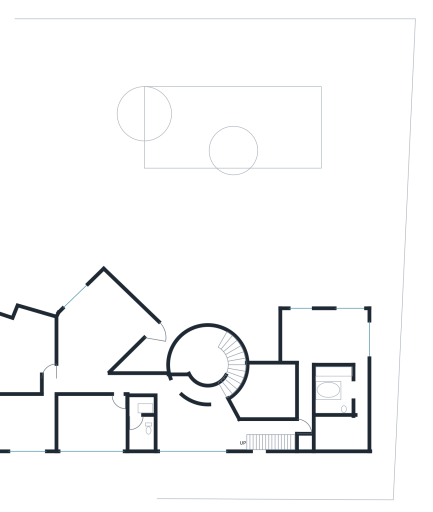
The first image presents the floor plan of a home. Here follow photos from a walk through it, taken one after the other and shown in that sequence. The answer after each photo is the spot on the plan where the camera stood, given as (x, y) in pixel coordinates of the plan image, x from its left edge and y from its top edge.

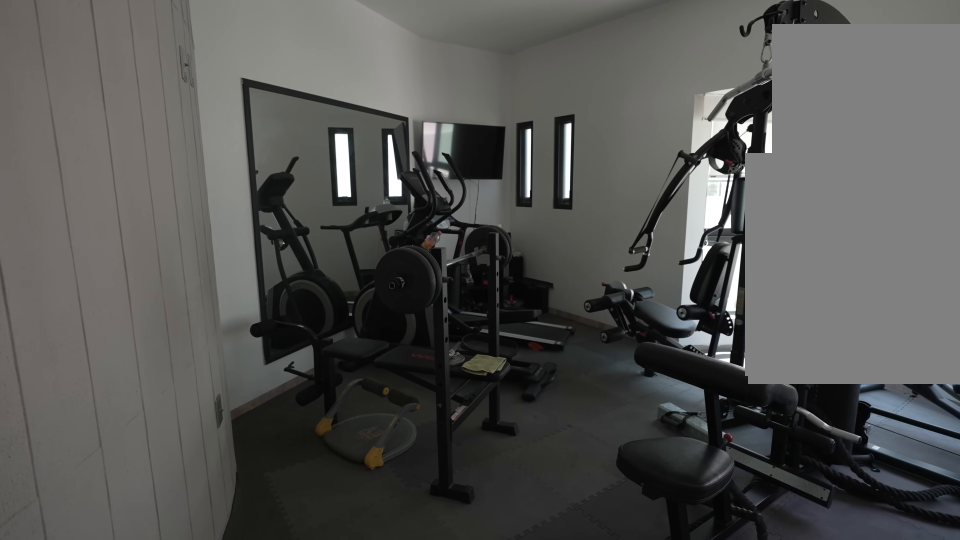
(181, 384)
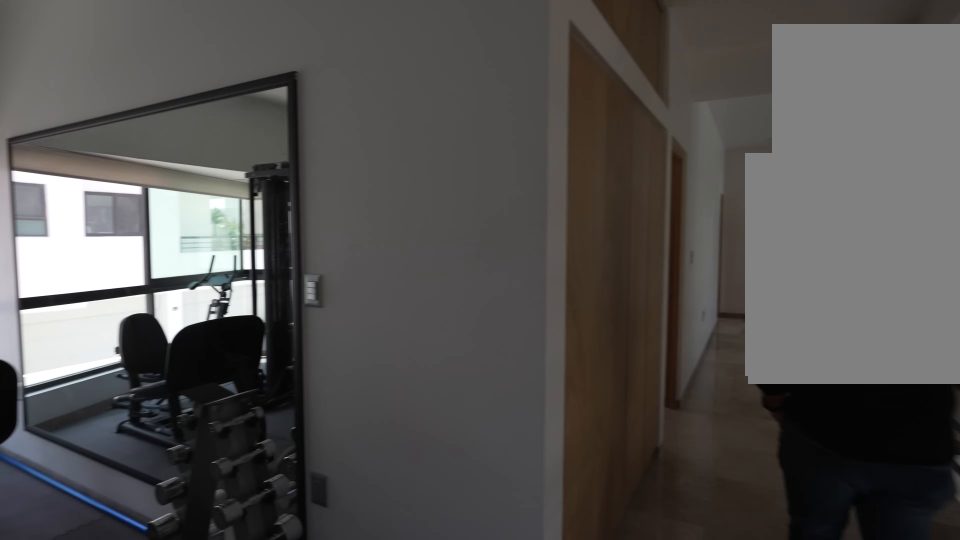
(174, 395)
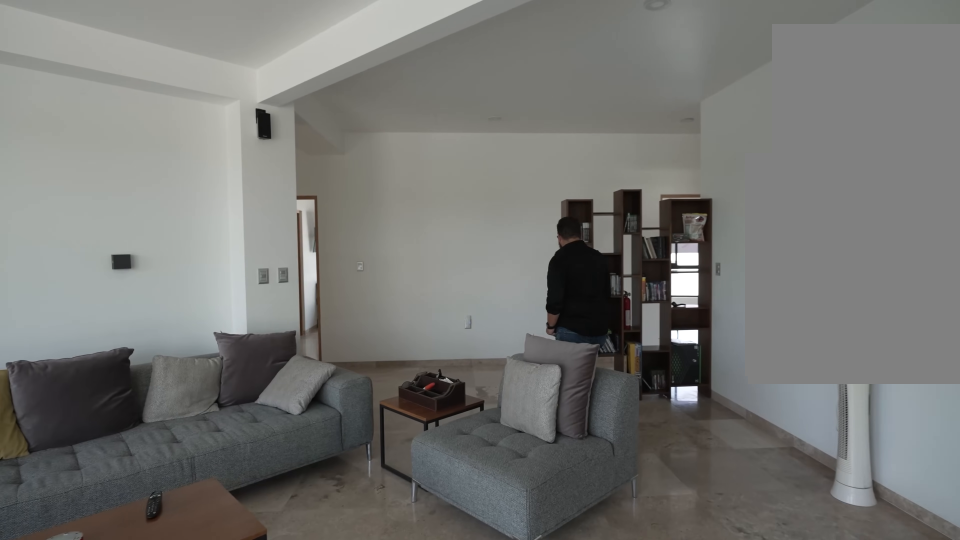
(102, 291)
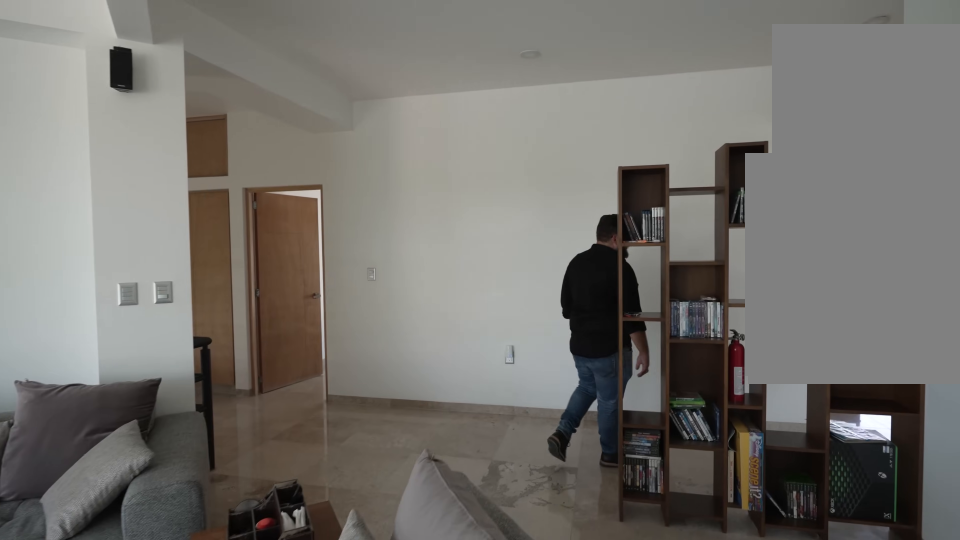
(102, 291)
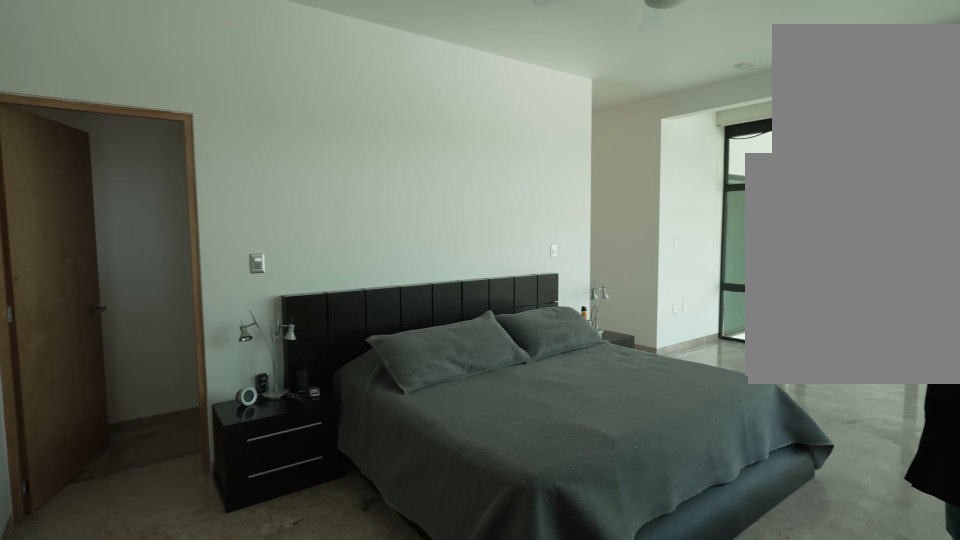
(360, 329)
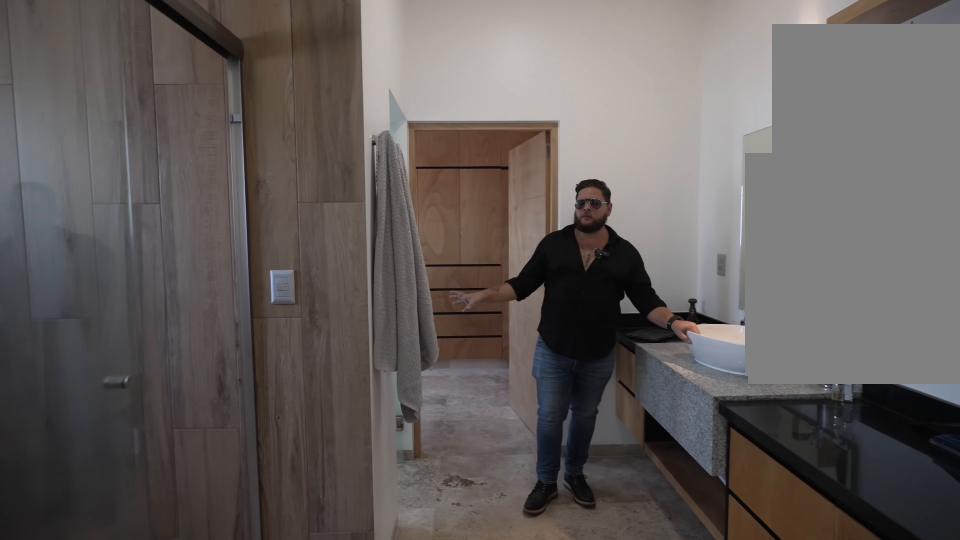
(359, 383)
